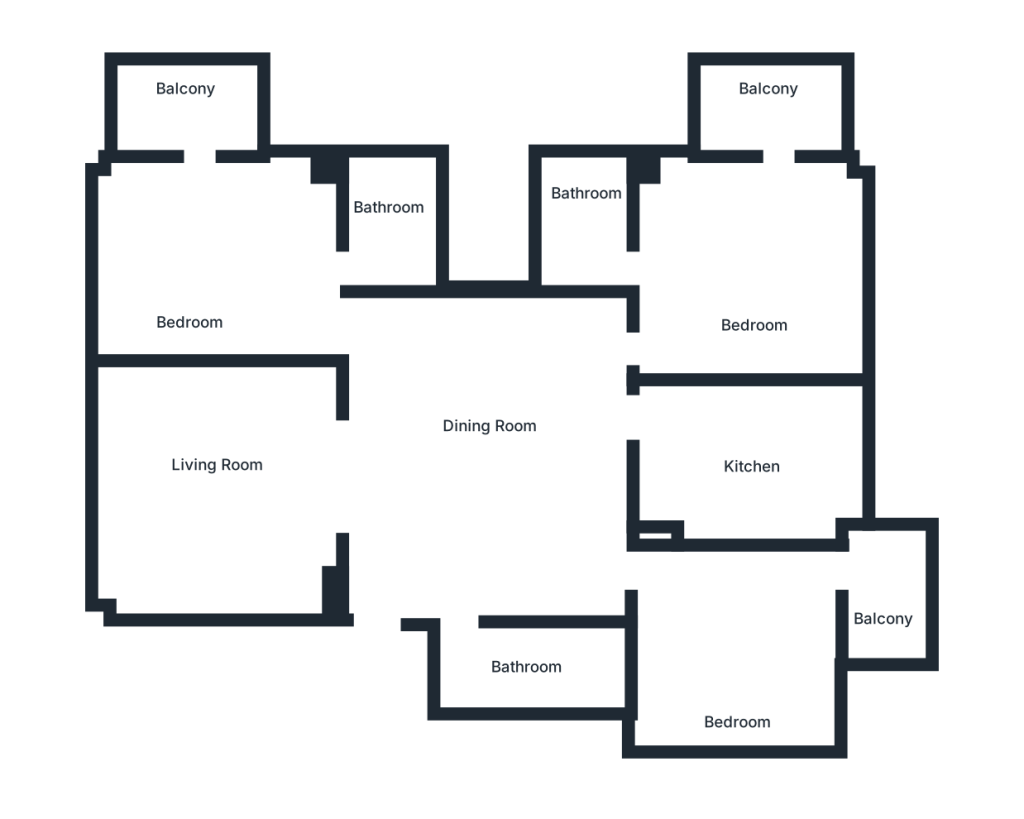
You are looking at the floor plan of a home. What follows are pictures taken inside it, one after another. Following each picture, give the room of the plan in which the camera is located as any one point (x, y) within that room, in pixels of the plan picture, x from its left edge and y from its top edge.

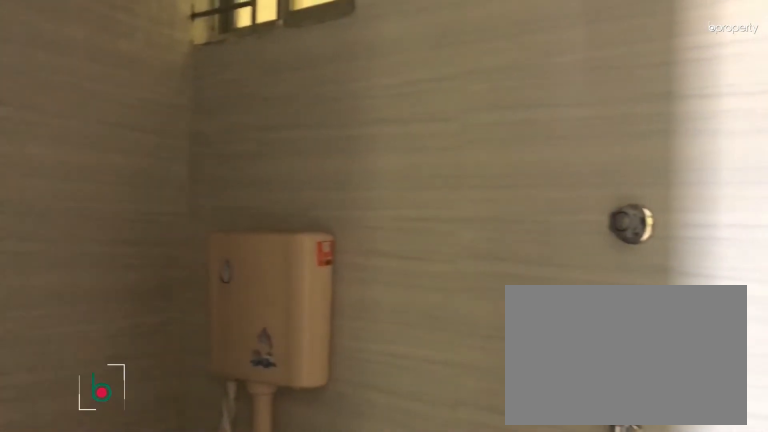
(519, 666)
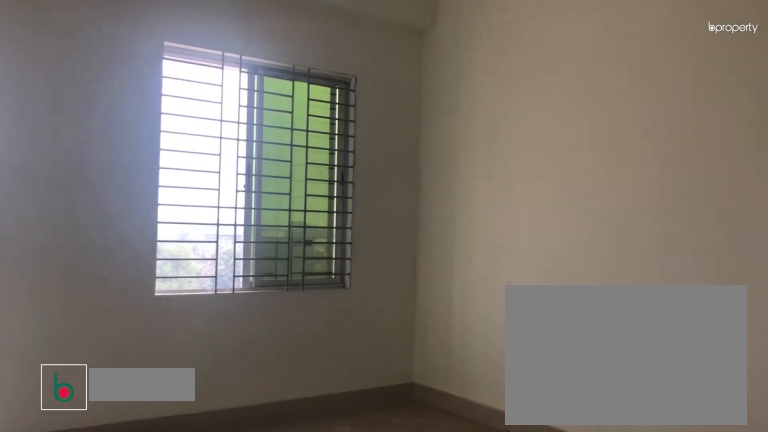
(738, 671)
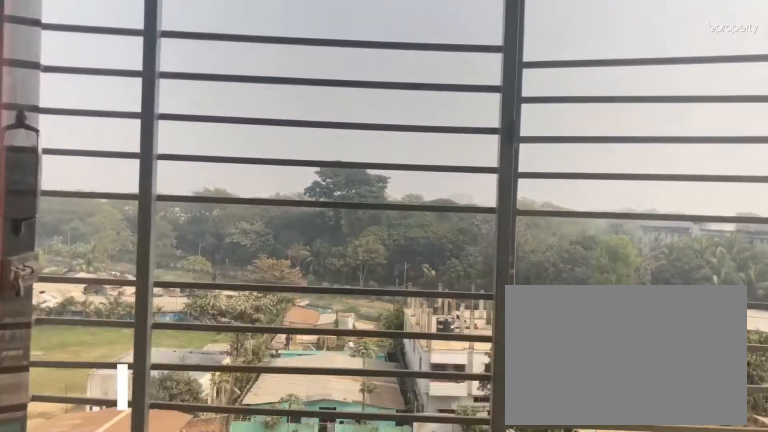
(883, 615)
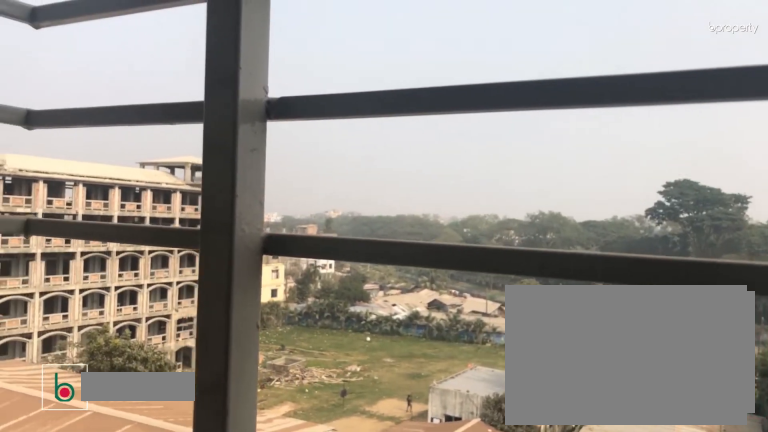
(883, 615)
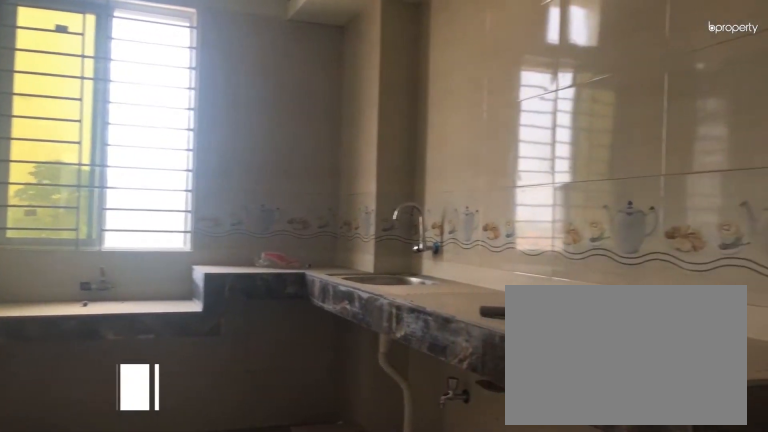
(759, 468)
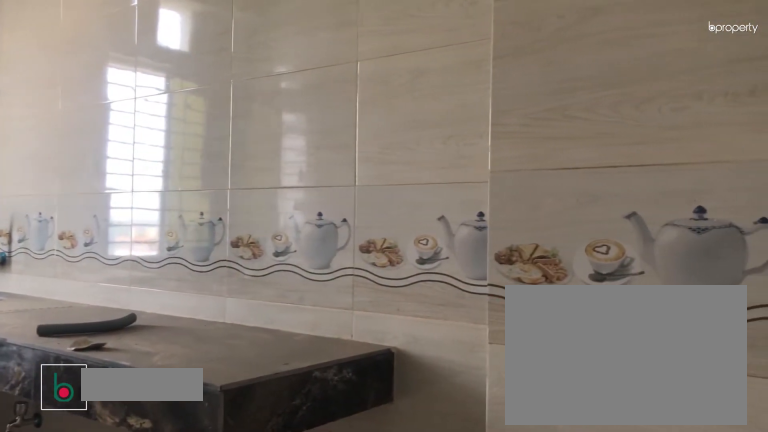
(759, 468)
